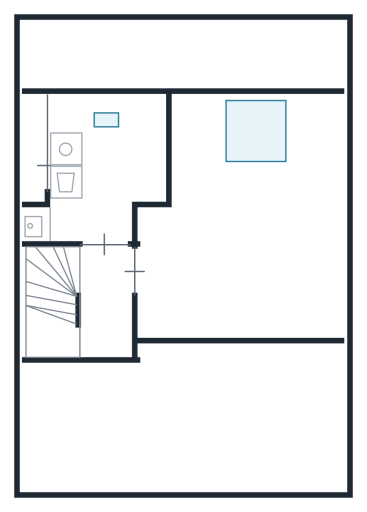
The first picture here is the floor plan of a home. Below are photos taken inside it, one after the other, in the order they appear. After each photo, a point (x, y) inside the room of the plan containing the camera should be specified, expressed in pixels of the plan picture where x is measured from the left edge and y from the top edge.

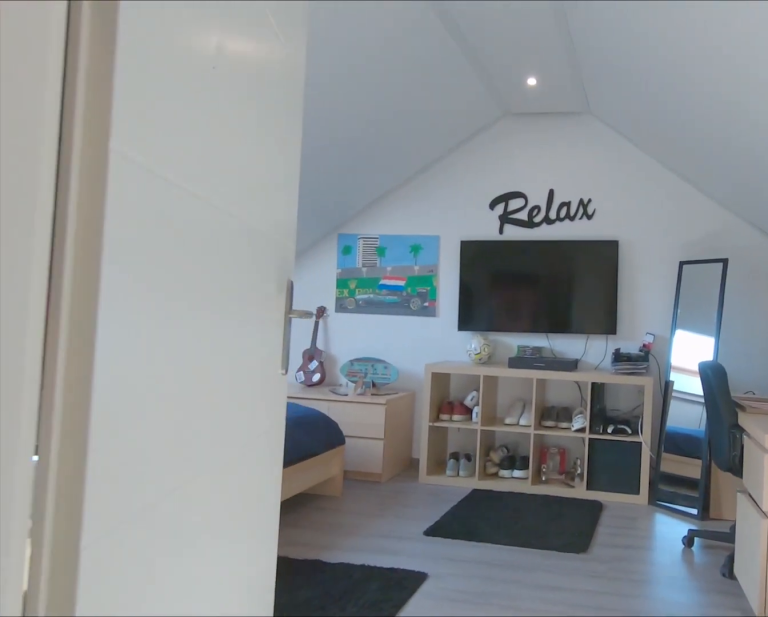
(105, 301)
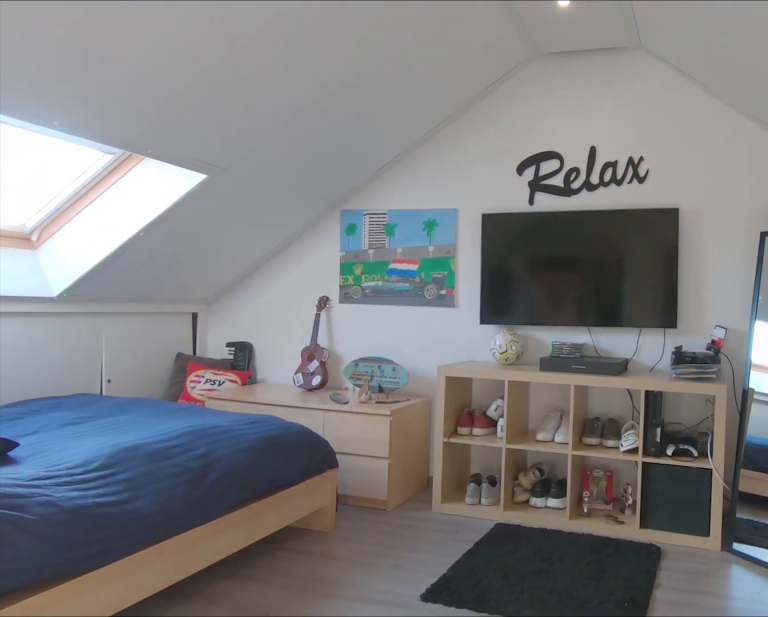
(246, 237)
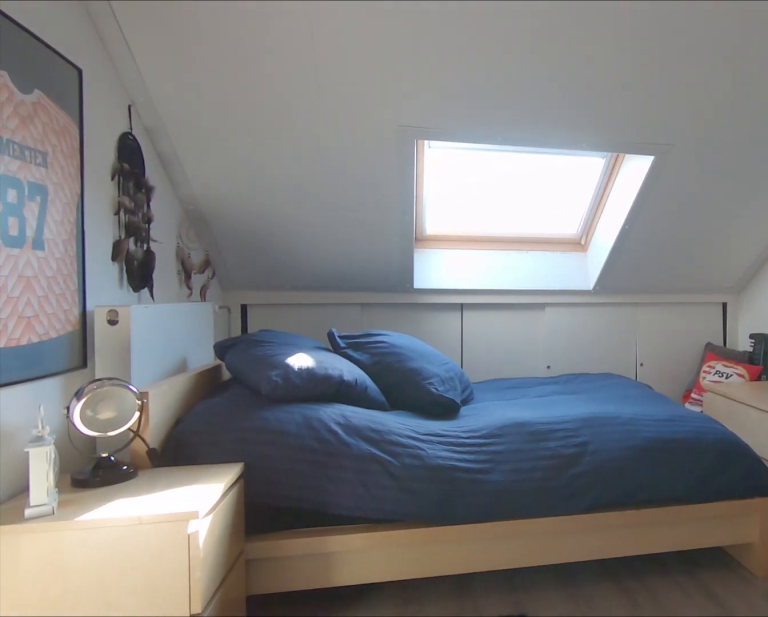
(246, 237)
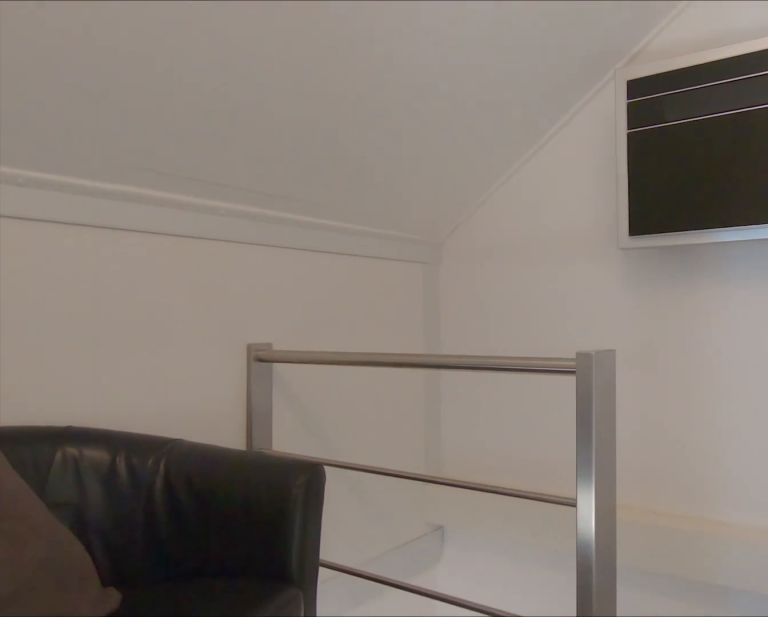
(105, 300)
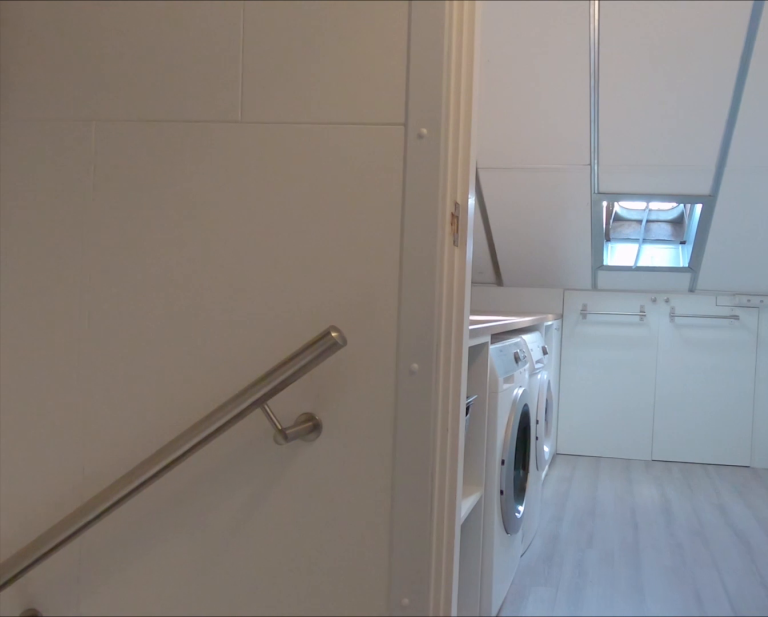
(105, 300)
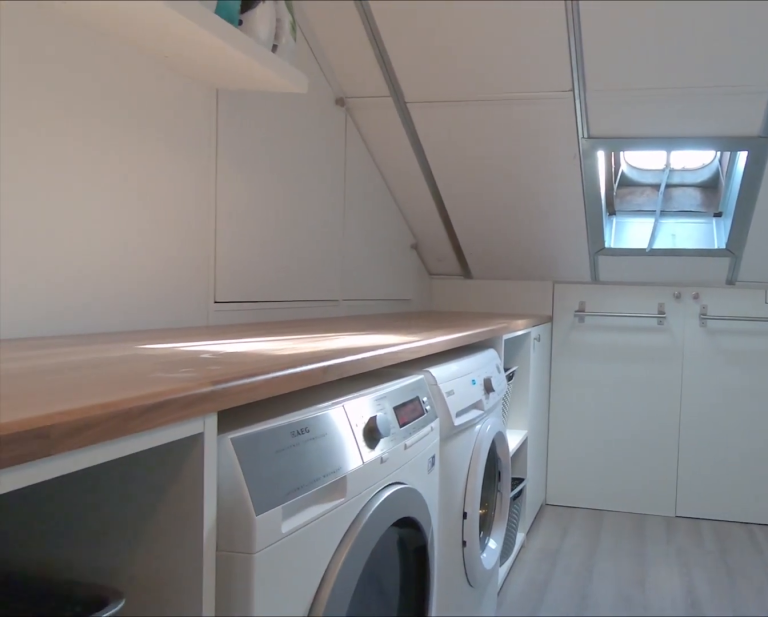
(115, 178)
